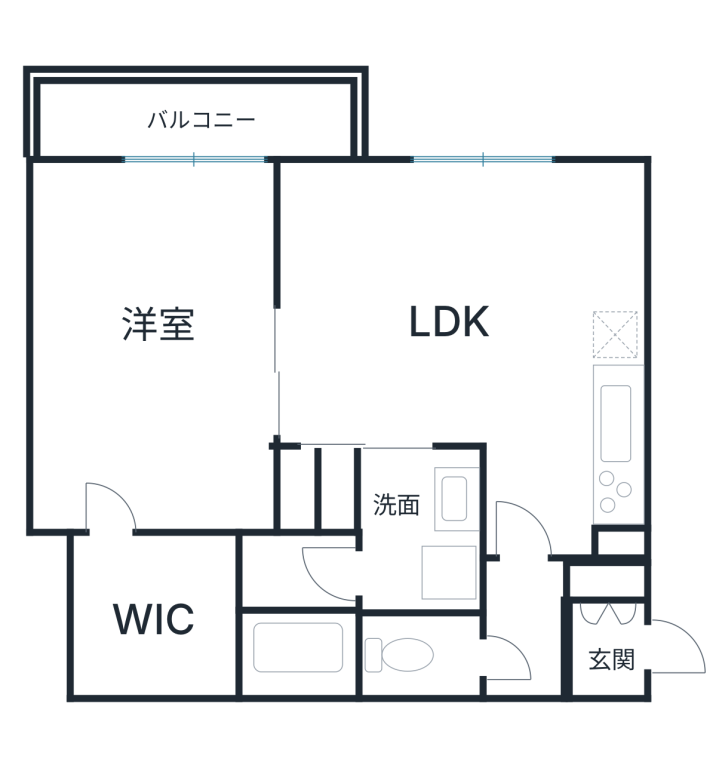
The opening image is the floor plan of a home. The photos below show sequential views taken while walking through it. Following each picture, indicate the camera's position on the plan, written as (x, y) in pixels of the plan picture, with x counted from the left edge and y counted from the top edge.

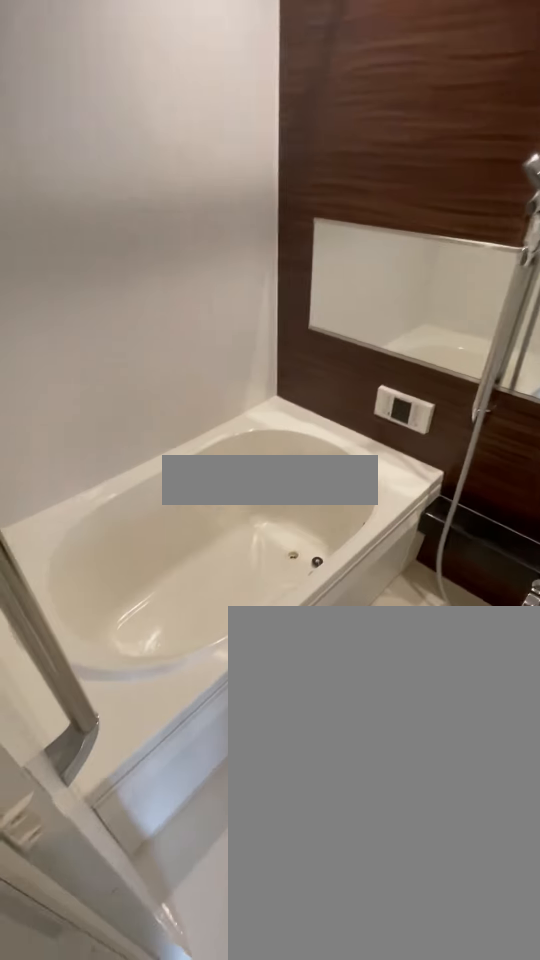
(335, 576)
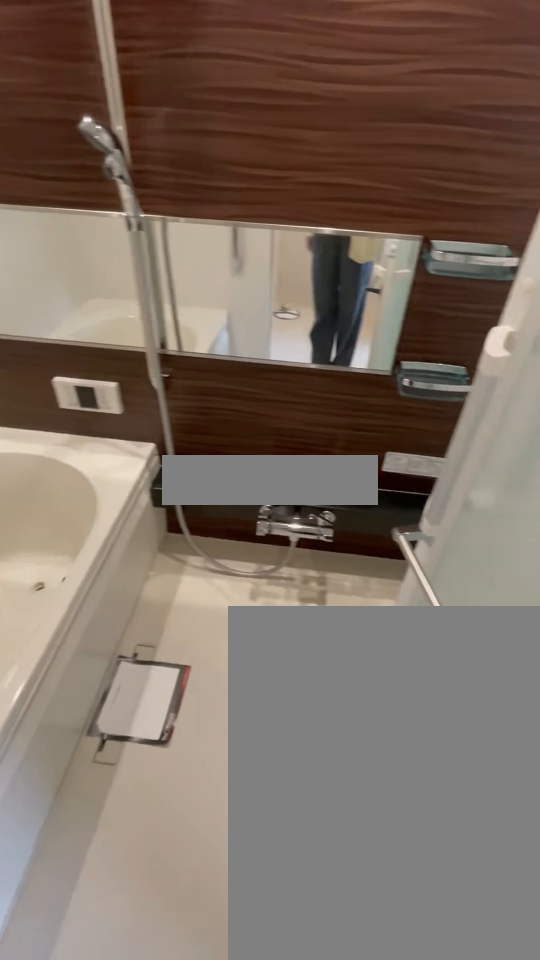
(335, 576)
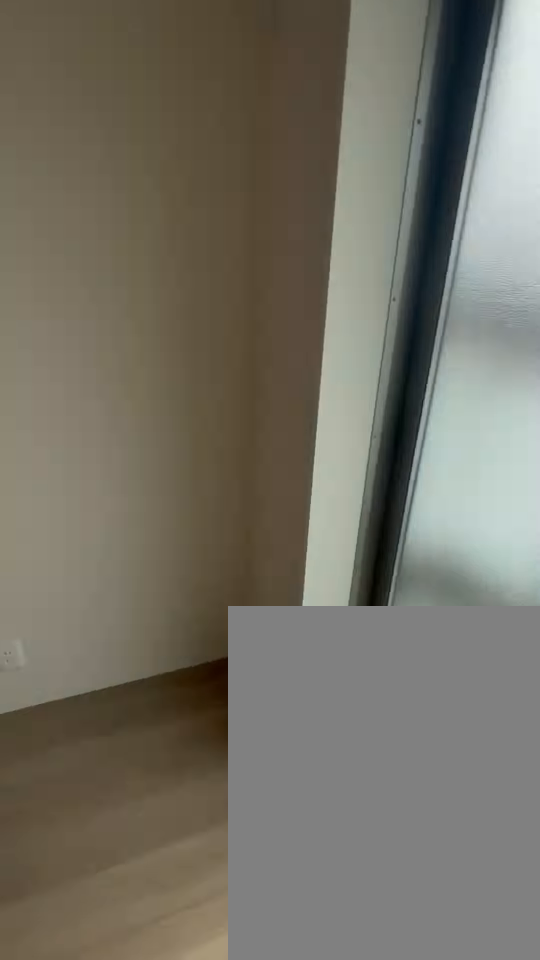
(152, 264)
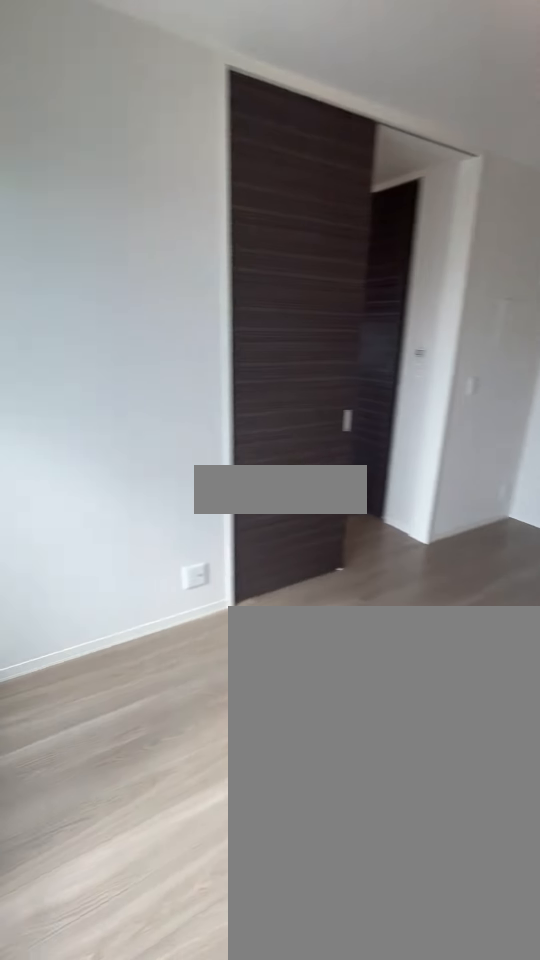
(98, 218)
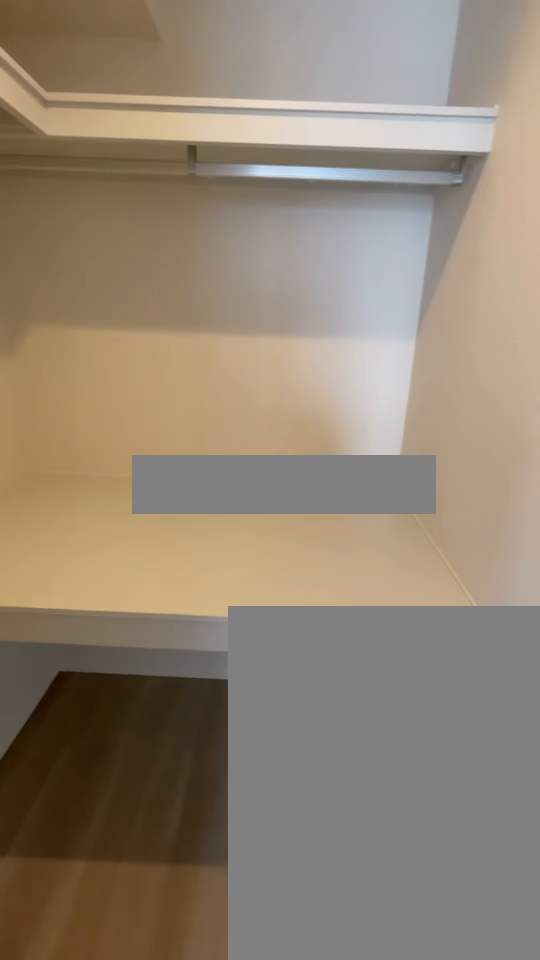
(111, 485)
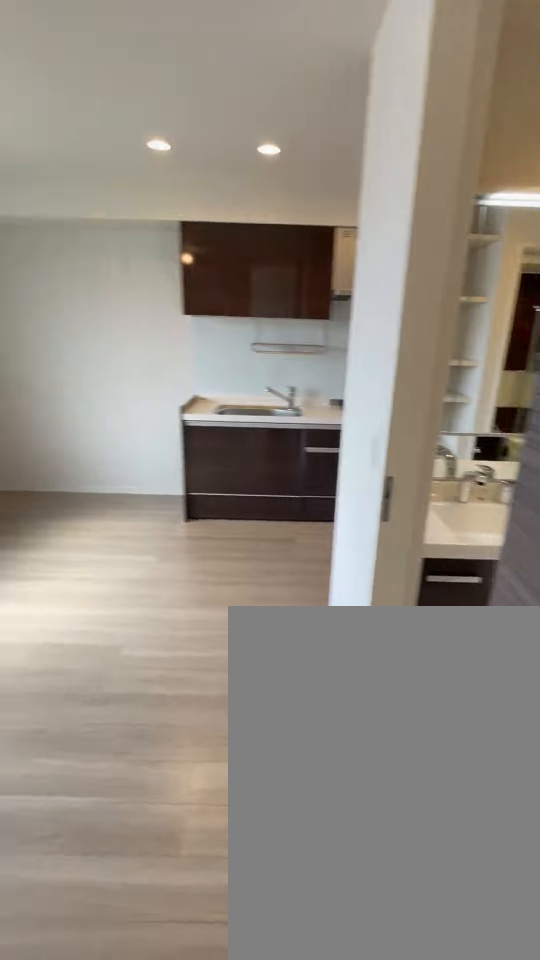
(339, 388)
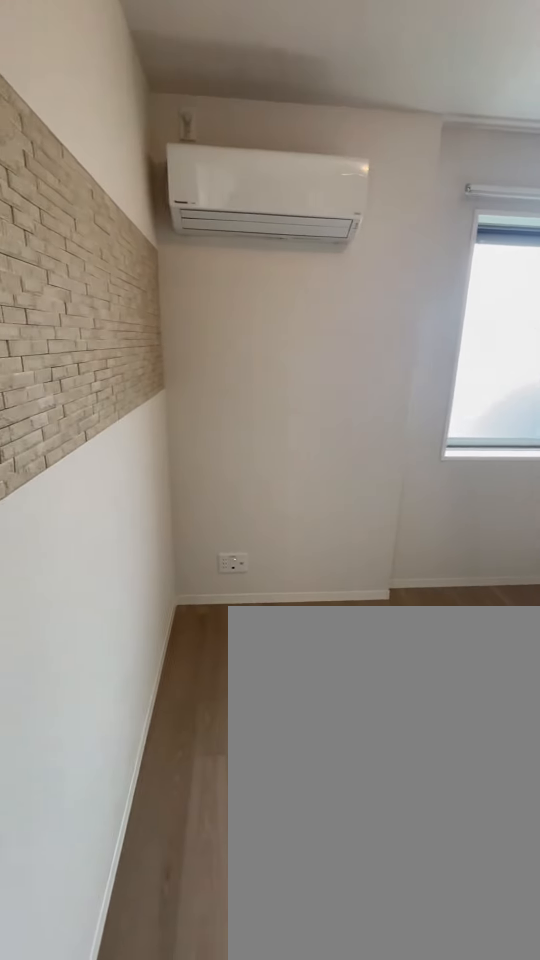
(340, 388)
